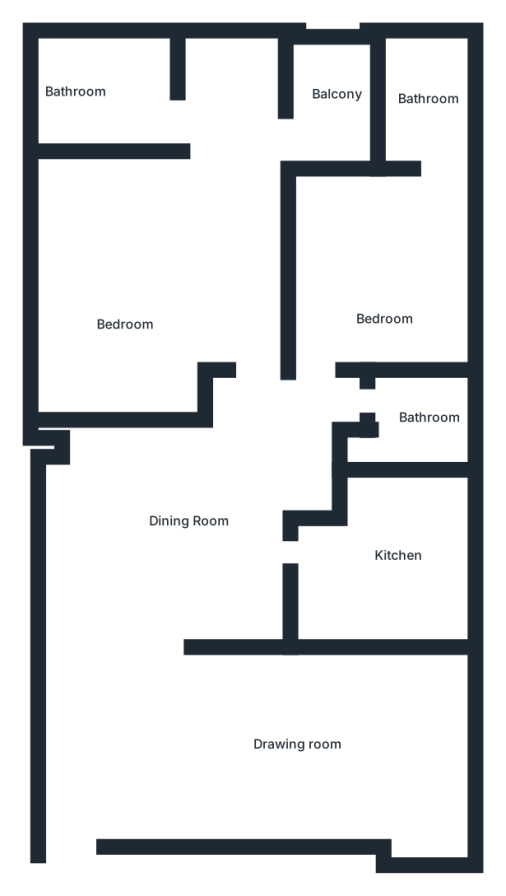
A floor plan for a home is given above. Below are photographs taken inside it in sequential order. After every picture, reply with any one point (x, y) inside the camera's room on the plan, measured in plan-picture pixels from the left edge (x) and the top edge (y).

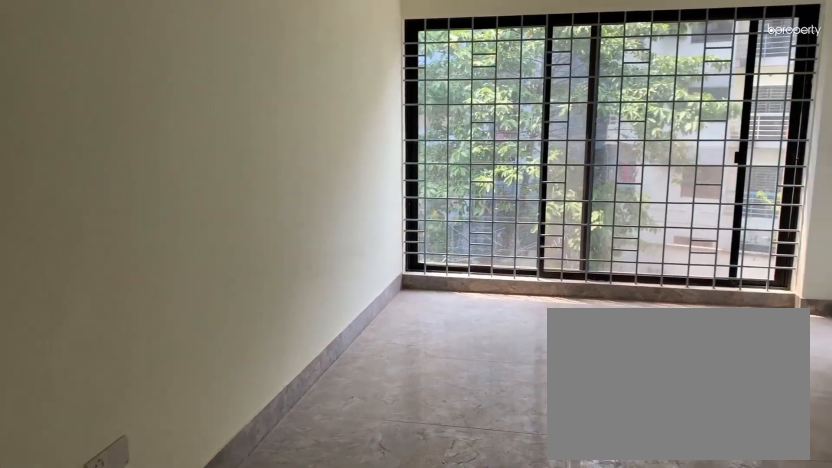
(265, 743)
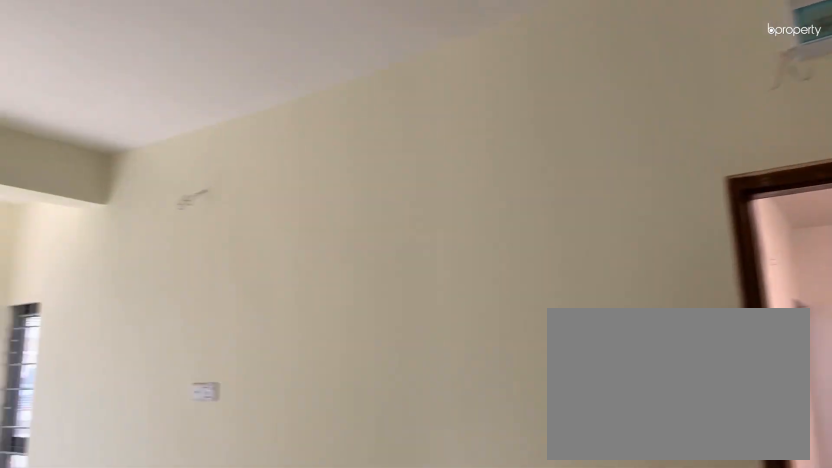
(265, 743)
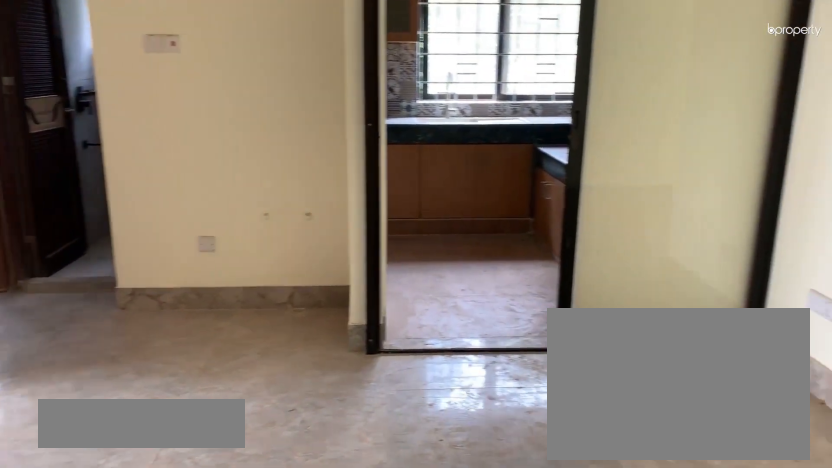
(198, 541)
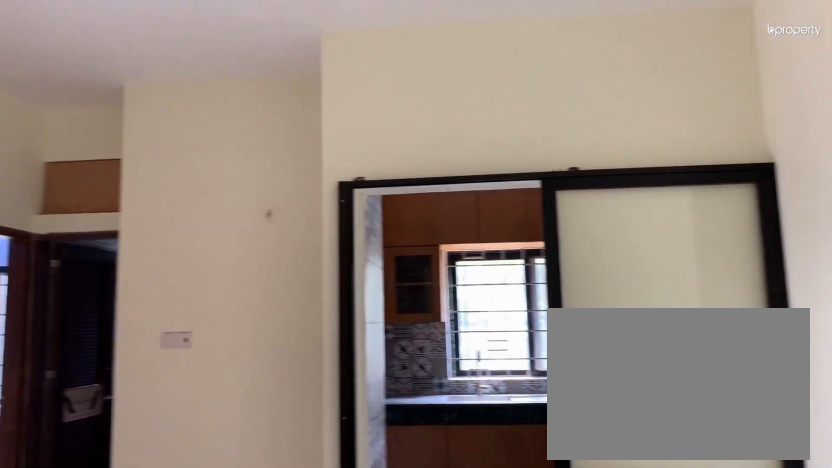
(198, 541)
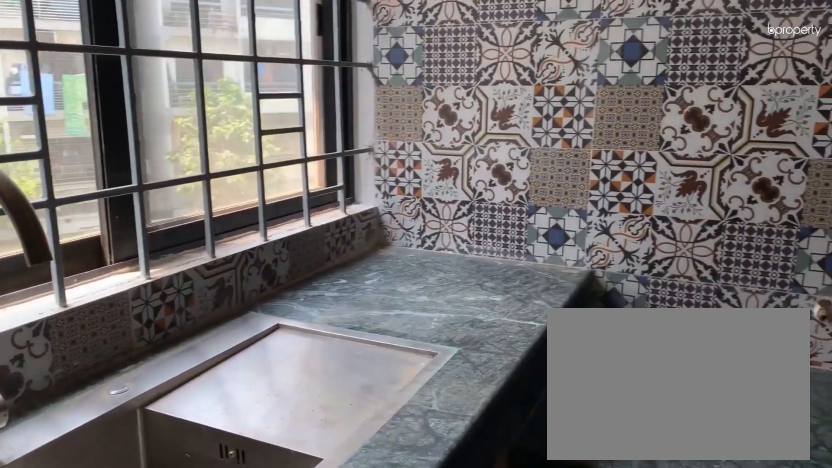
(398, 563)
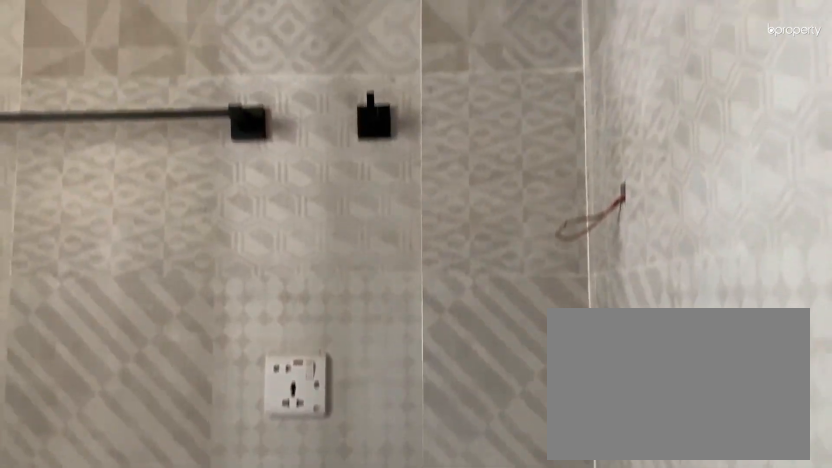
(413, 448)
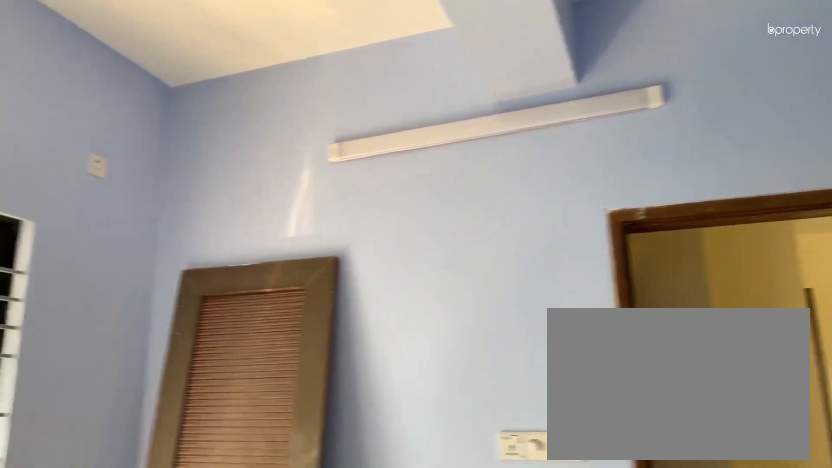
(385, 283)
